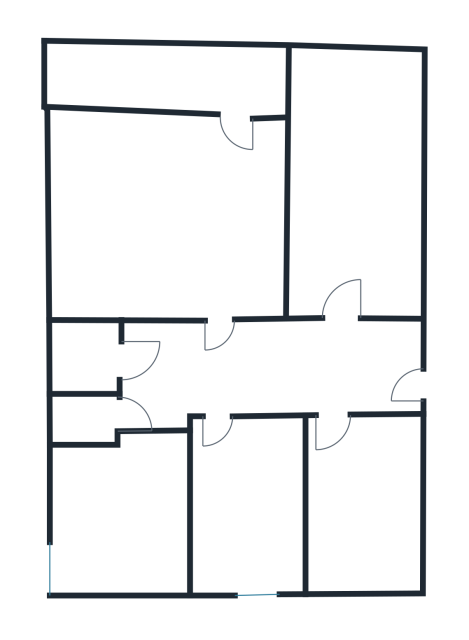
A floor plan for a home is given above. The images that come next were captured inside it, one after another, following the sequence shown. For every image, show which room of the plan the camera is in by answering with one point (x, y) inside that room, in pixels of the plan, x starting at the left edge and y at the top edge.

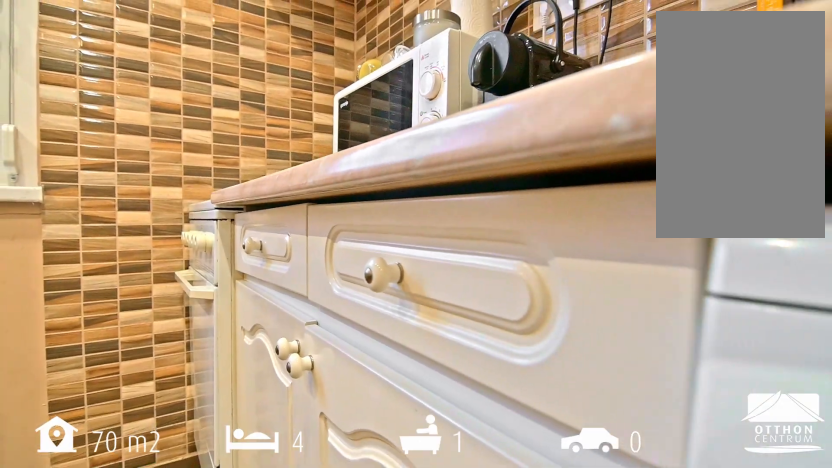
(120, 520)
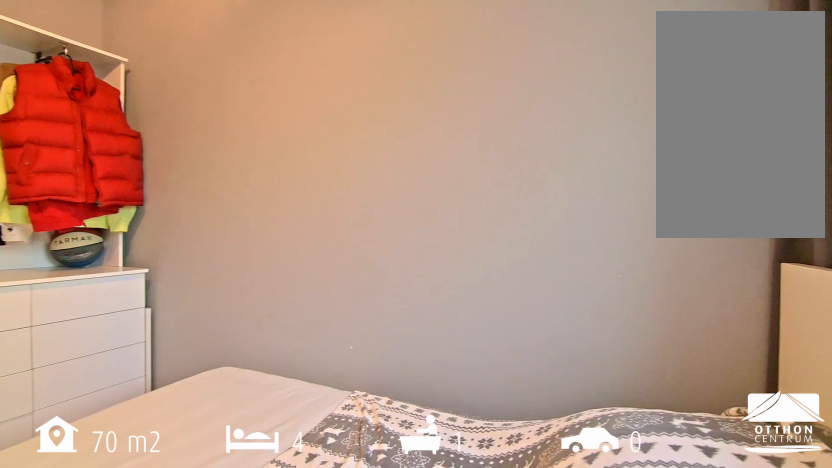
(249, 511)
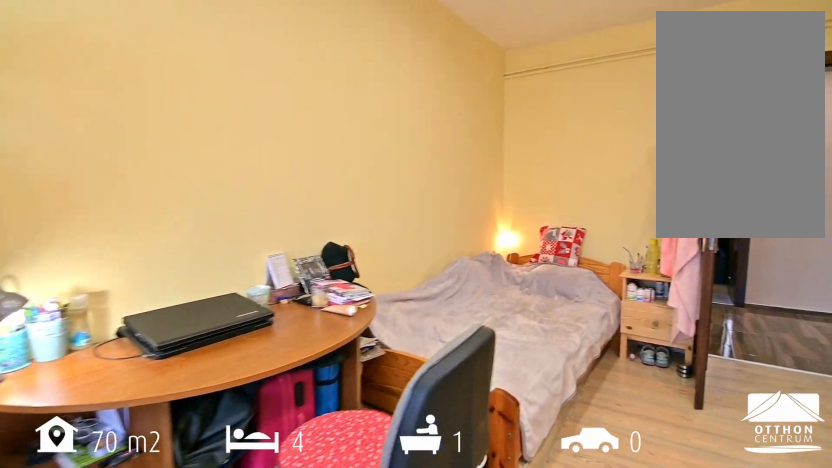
(355, 190)
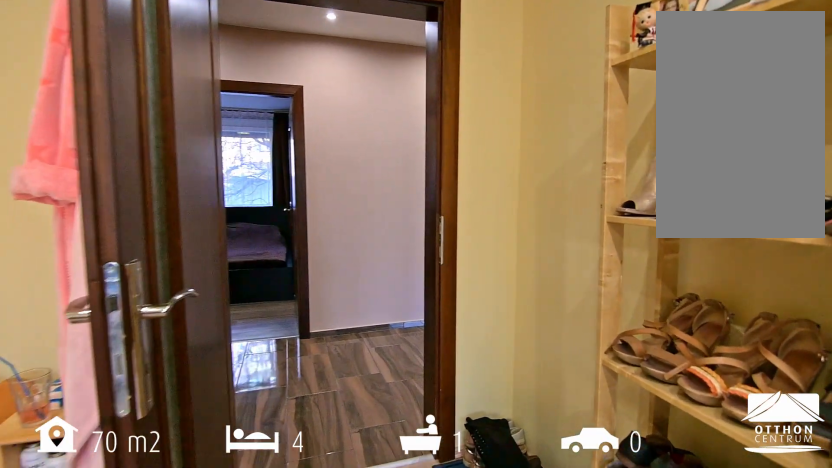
(355, 190)
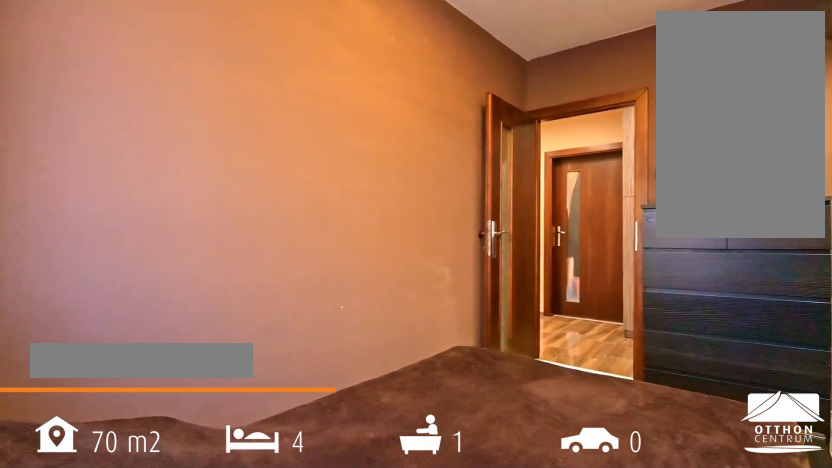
(366, 501)
